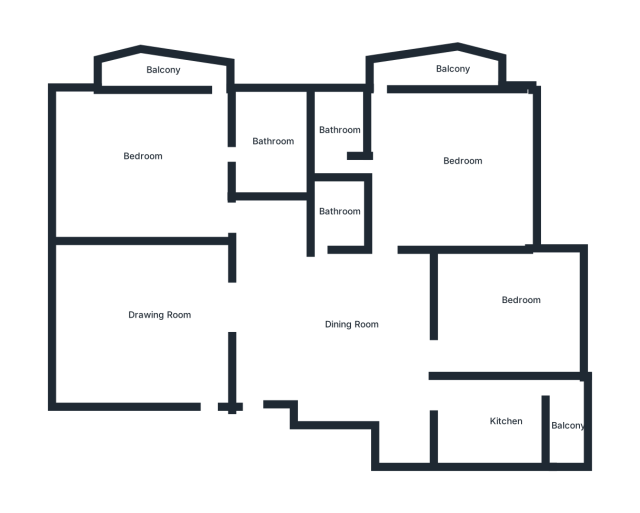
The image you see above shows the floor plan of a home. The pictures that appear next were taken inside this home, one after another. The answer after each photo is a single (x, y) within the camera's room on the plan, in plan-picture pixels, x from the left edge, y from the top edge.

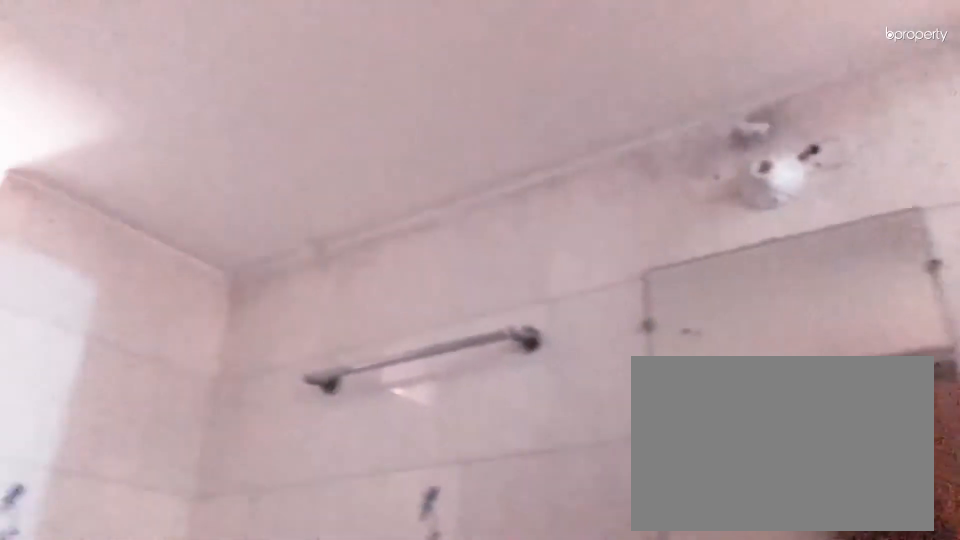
(333, 215)
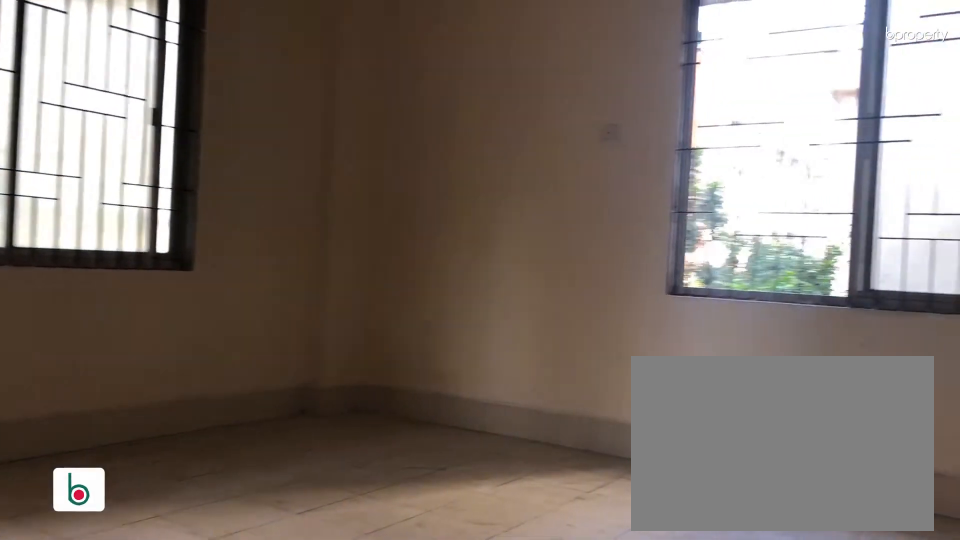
(451, 160)
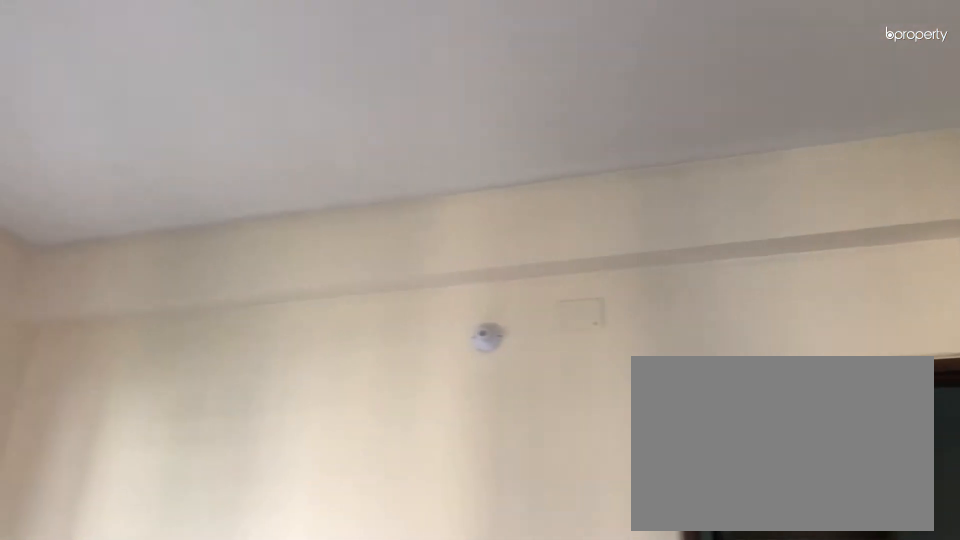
(451, 160)
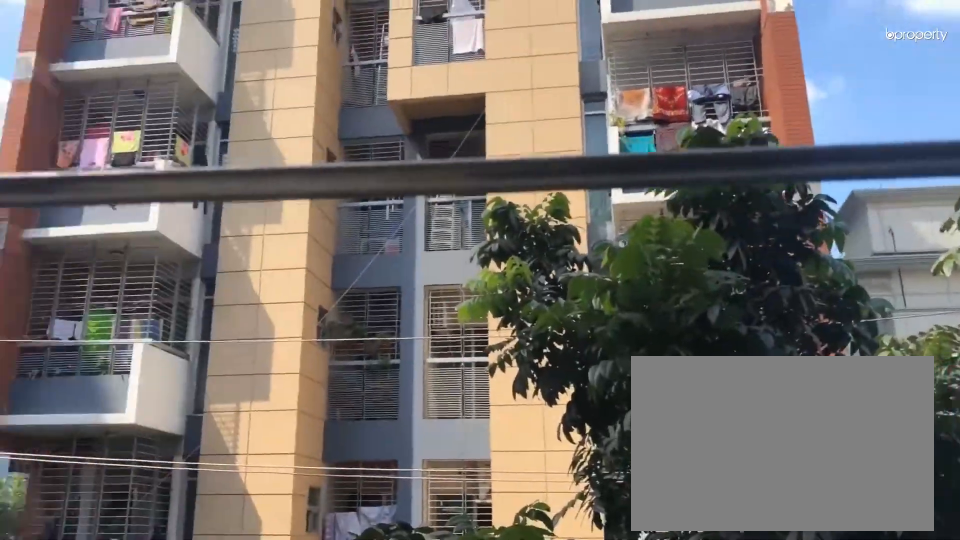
(447, 70)
